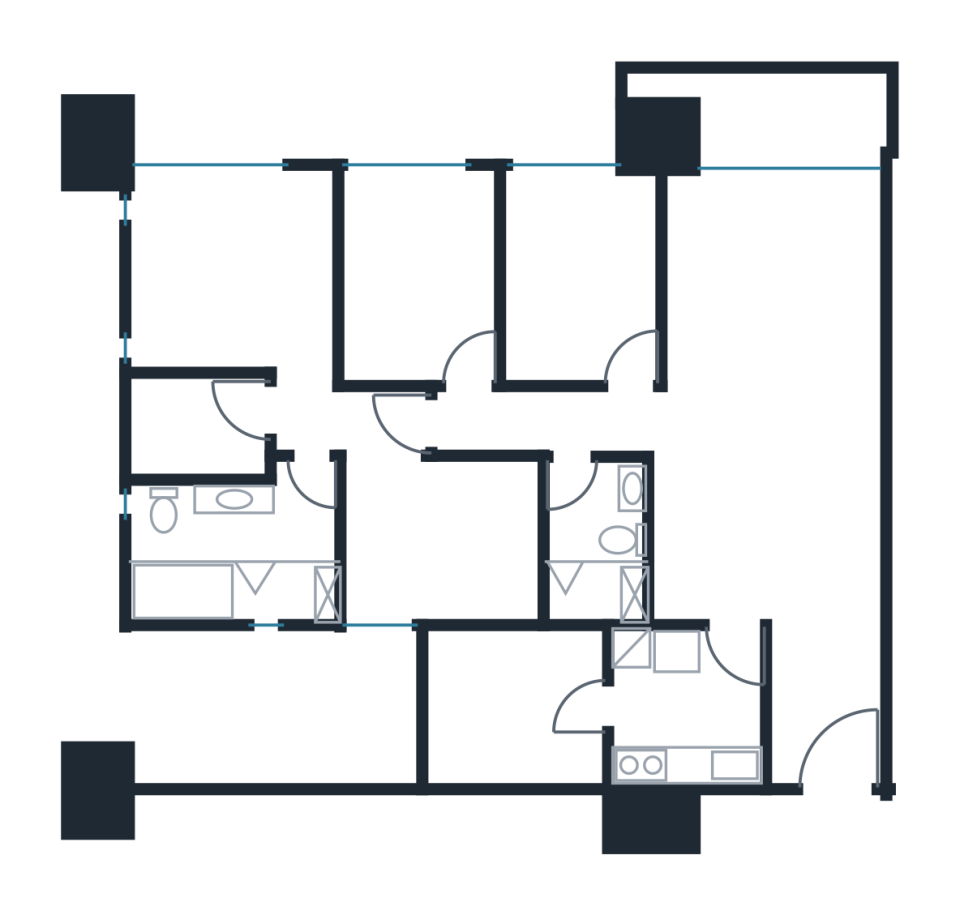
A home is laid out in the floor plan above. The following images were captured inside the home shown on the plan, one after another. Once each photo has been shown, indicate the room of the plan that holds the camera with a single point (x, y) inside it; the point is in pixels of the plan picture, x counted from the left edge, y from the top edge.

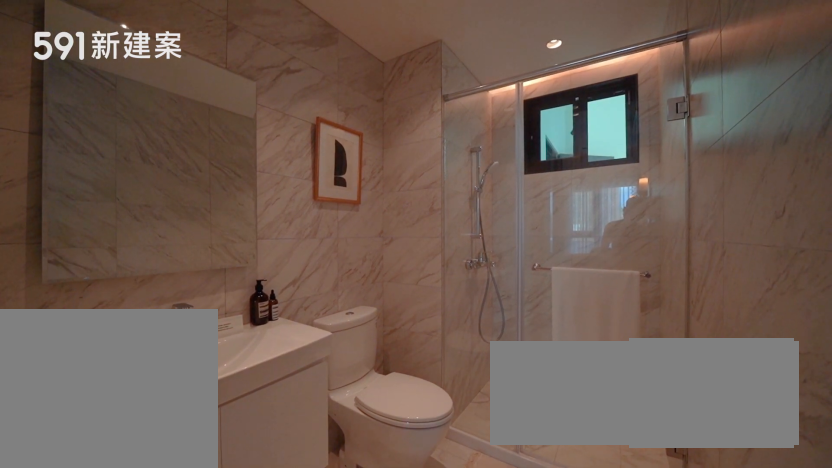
(592, 548)
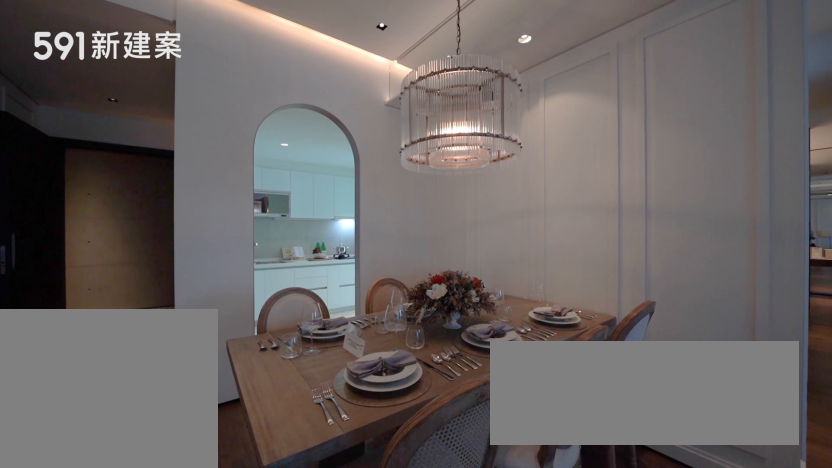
(763, 540)
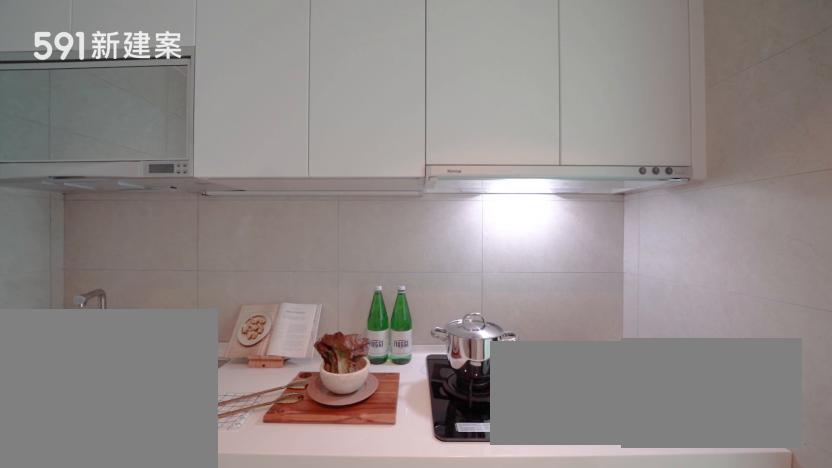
(683, 709)
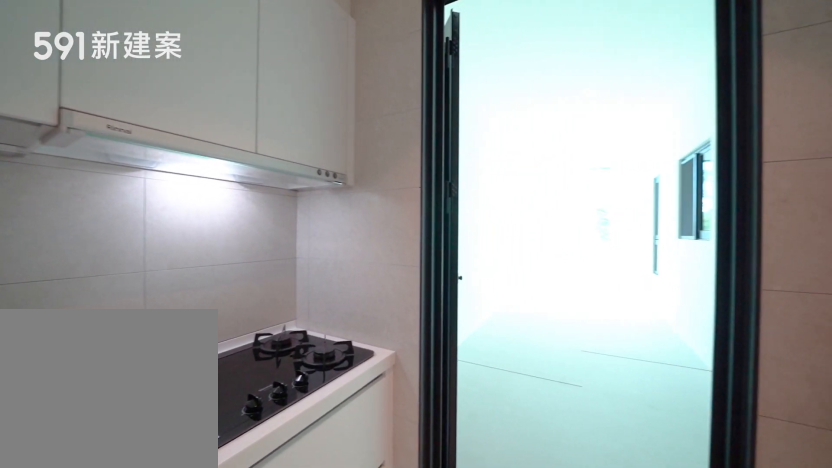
(683, 709)
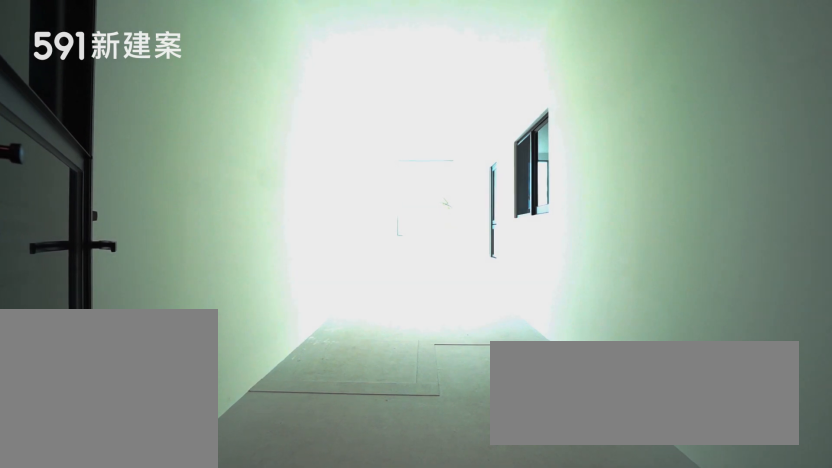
(519, 700)
